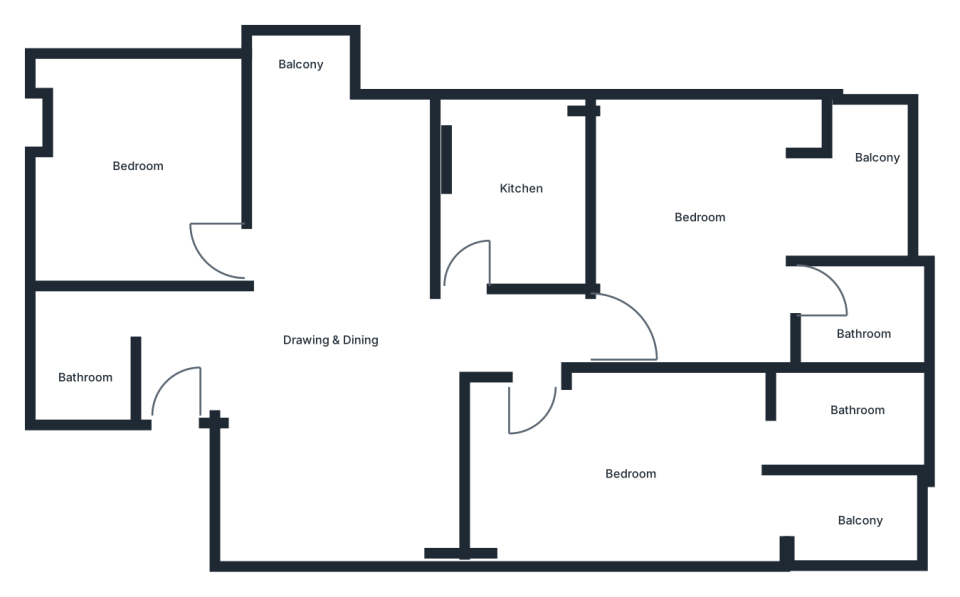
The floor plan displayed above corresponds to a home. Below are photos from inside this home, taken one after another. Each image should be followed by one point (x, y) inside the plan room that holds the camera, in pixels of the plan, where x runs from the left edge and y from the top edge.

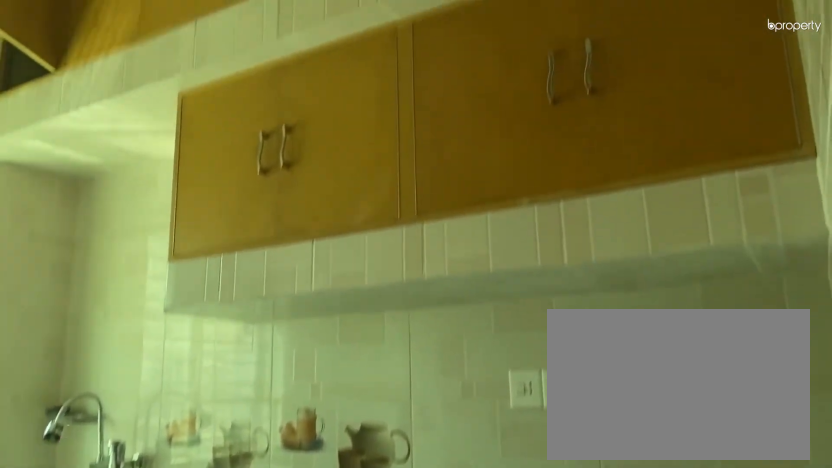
(516, 200)
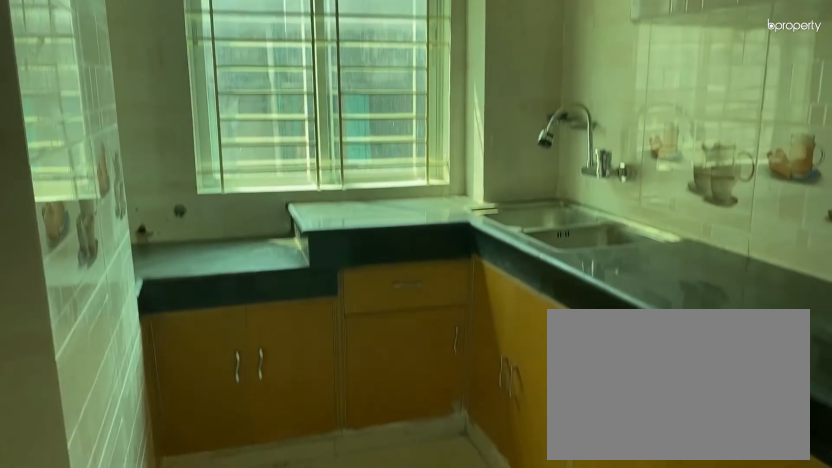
(516, 200)
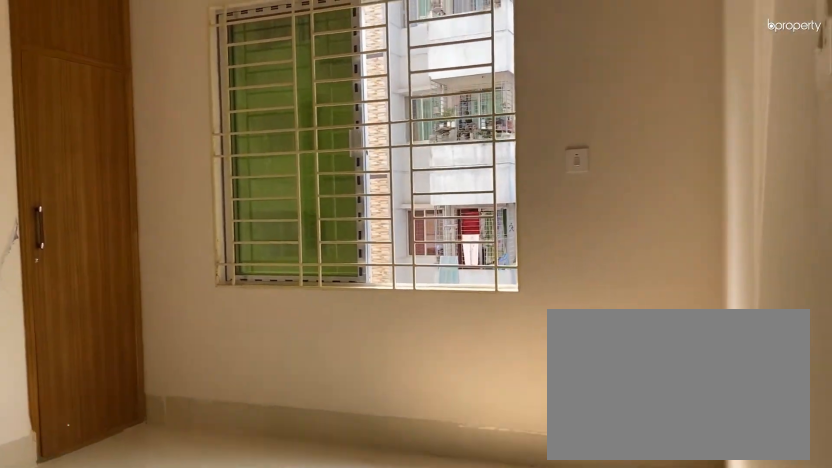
(139, 172)
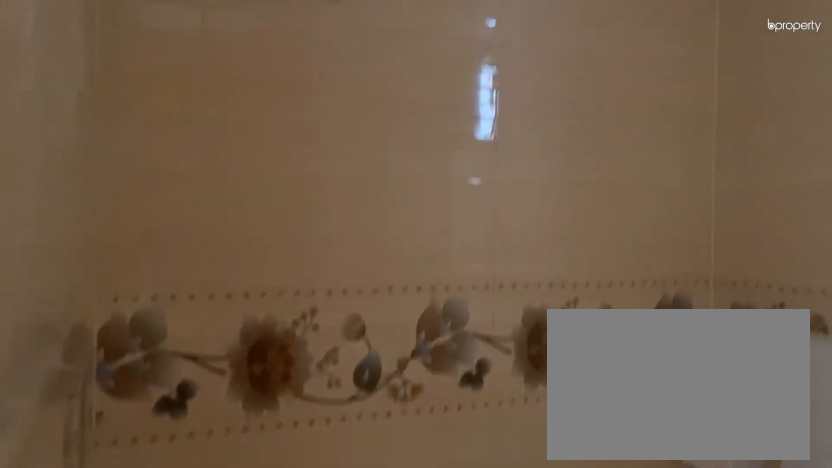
(86, 351)
